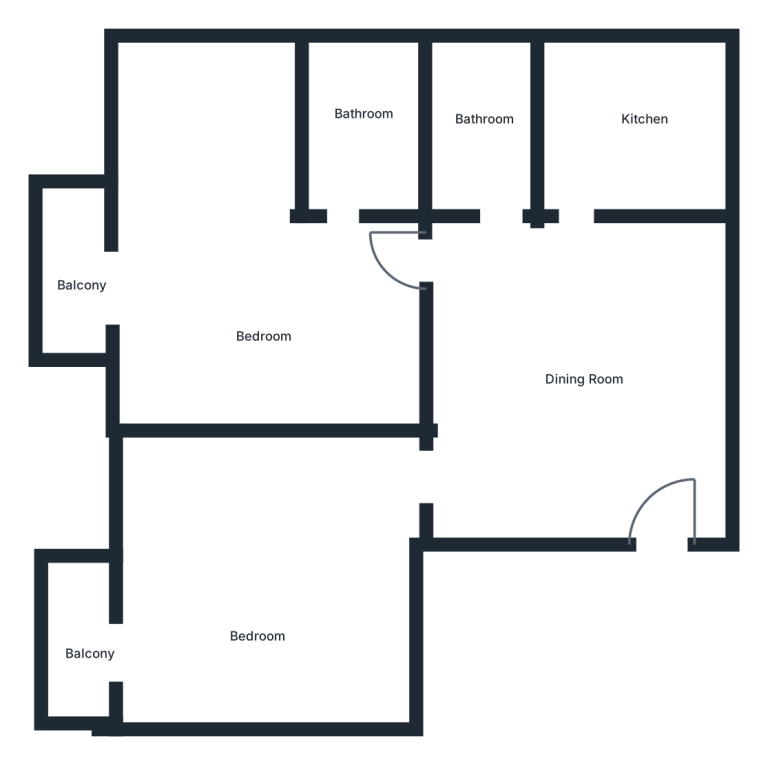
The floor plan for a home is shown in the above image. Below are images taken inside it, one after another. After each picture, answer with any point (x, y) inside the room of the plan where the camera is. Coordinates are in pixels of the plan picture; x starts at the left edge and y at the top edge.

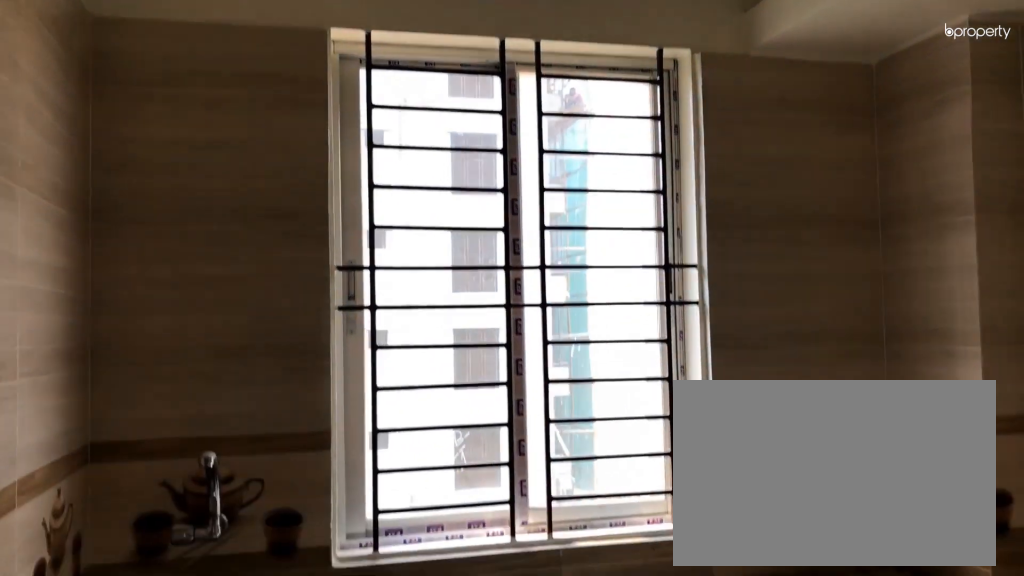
(612, 143)
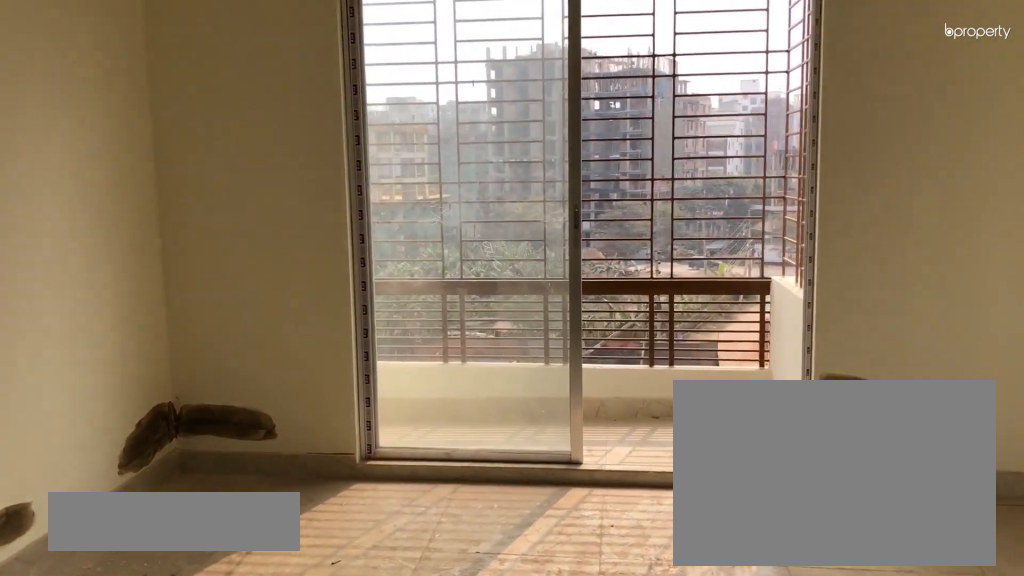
(257, 271)
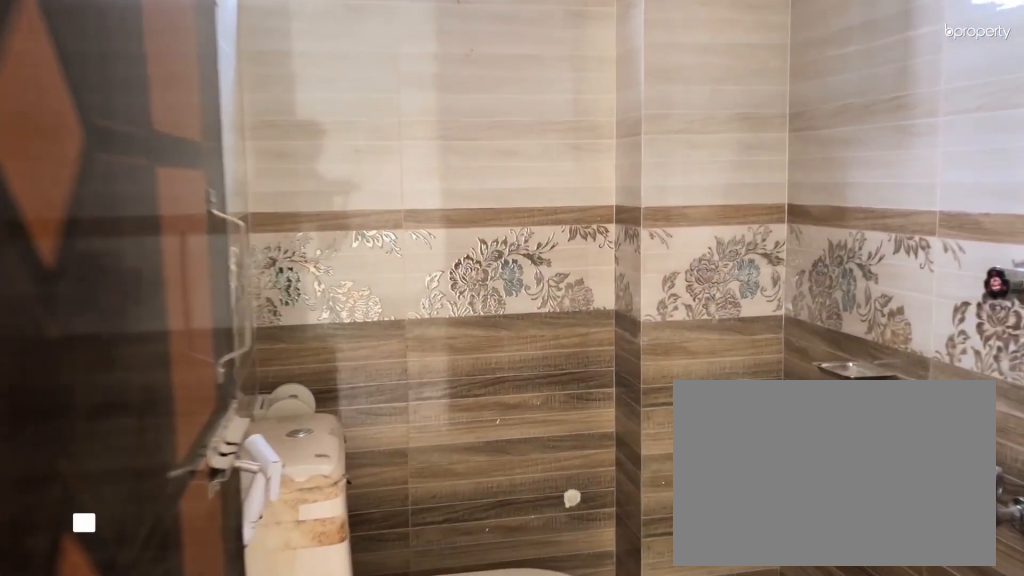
(359, 118)
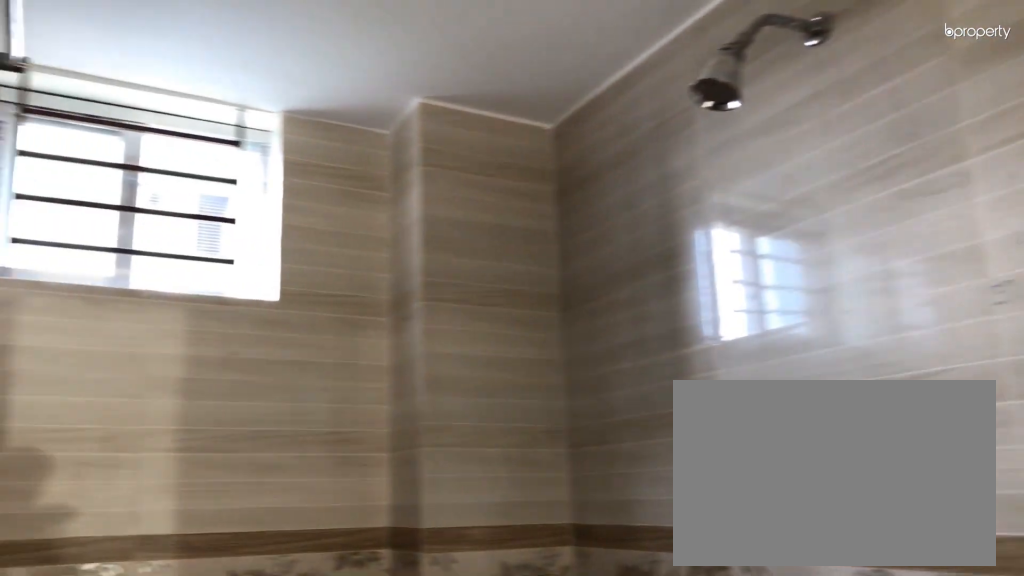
(359, 118)
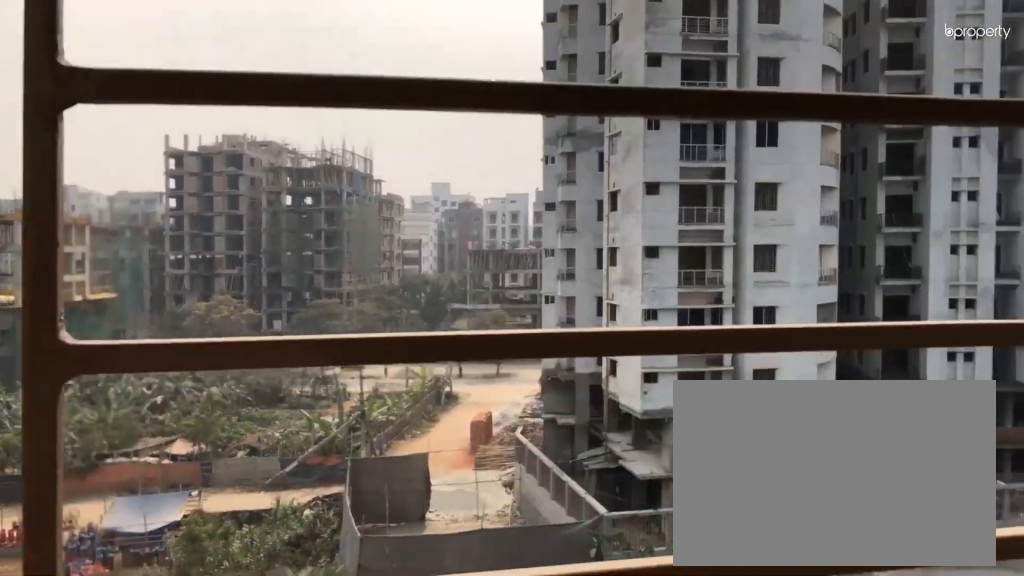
(83, 280)
